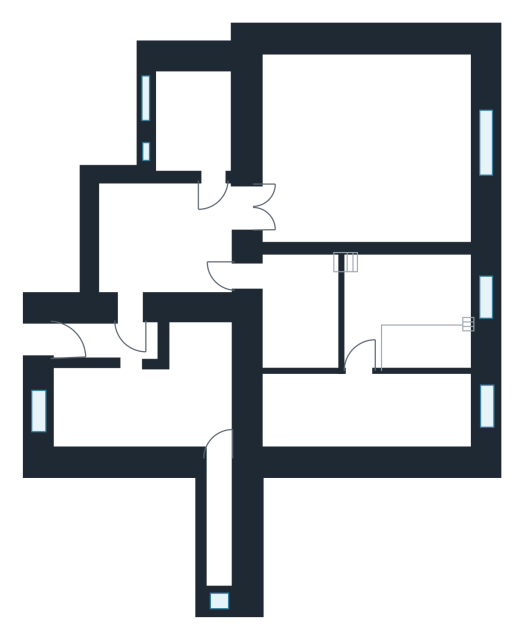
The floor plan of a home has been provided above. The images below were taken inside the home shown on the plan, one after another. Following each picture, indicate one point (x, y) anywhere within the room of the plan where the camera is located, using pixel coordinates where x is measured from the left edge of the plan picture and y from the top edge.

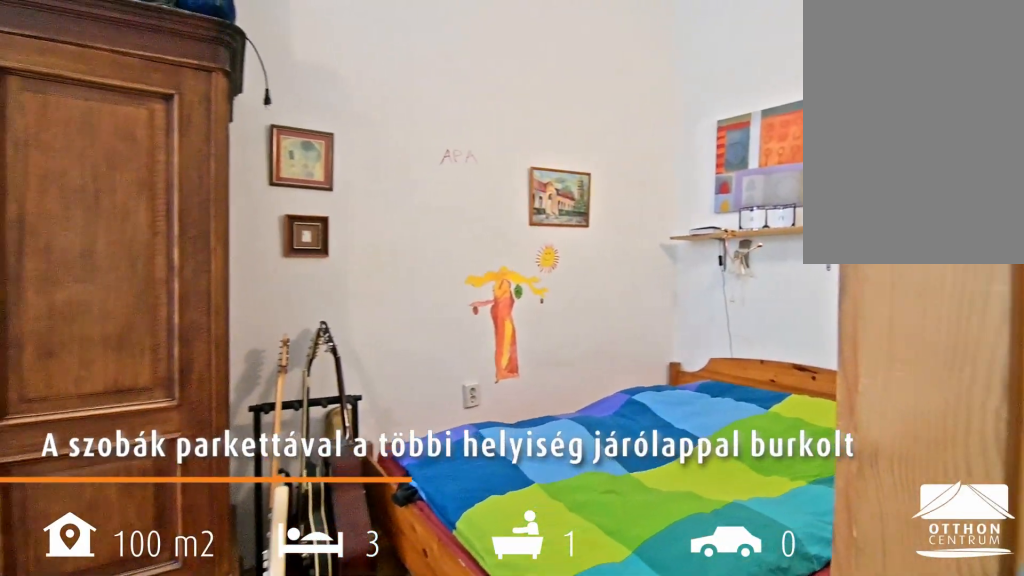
(365, 412)
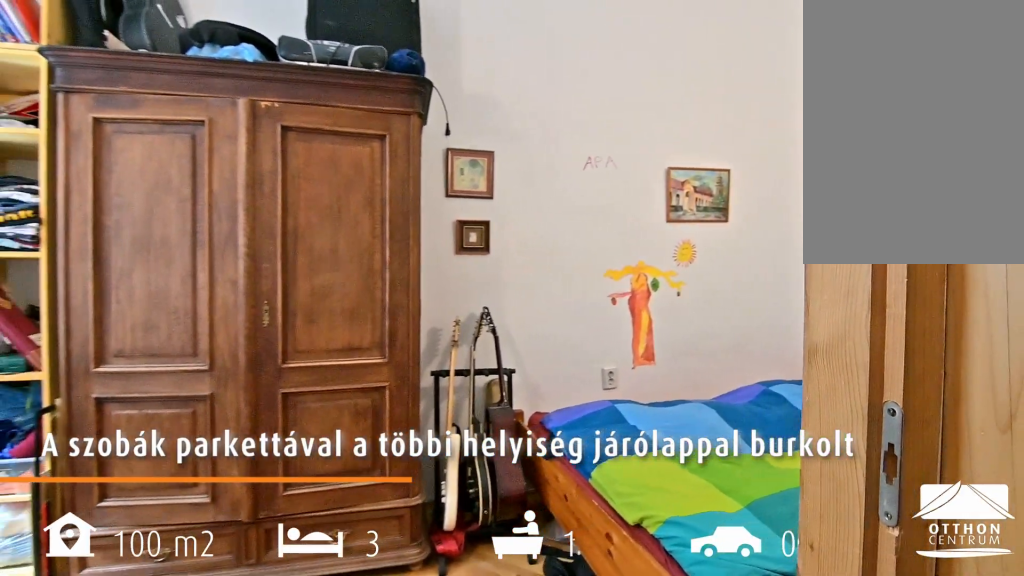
(381, 395)
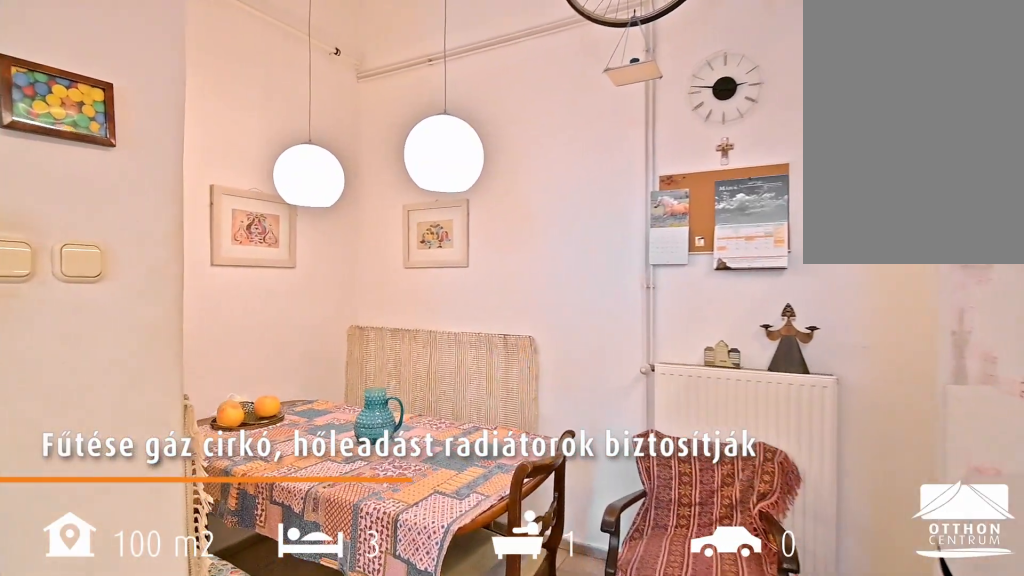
(163, 394)
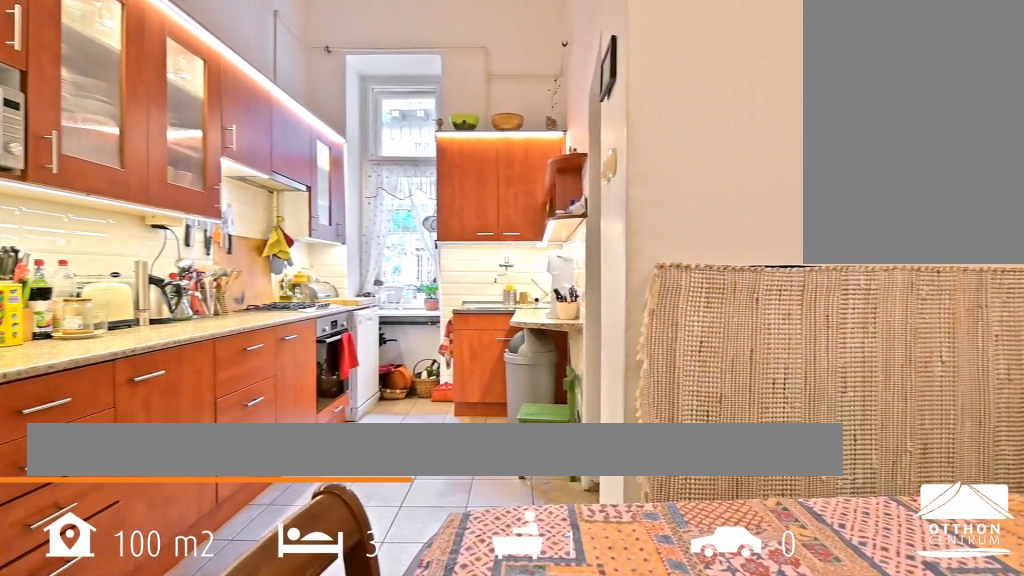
(162, 394)
